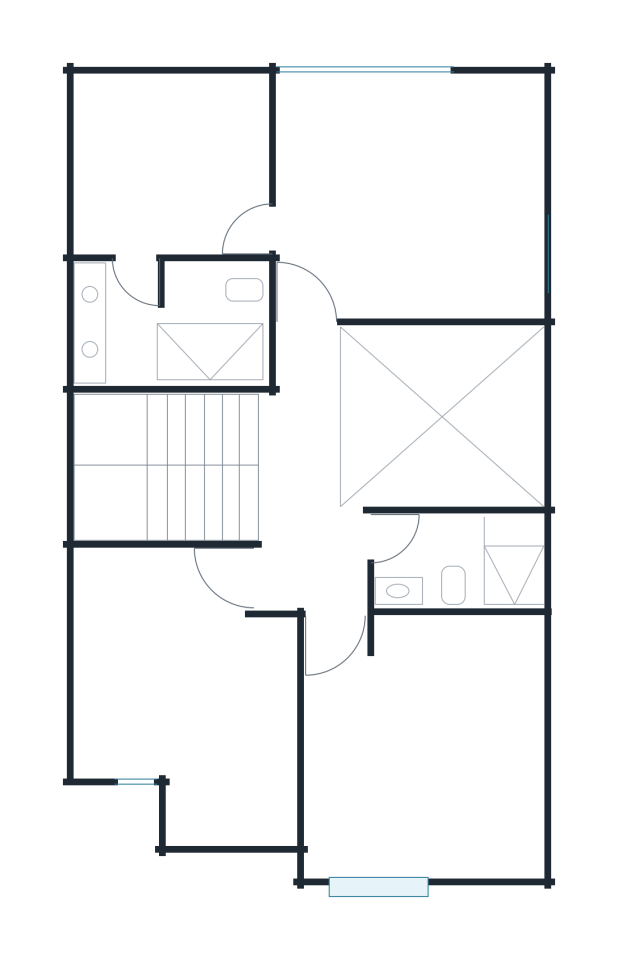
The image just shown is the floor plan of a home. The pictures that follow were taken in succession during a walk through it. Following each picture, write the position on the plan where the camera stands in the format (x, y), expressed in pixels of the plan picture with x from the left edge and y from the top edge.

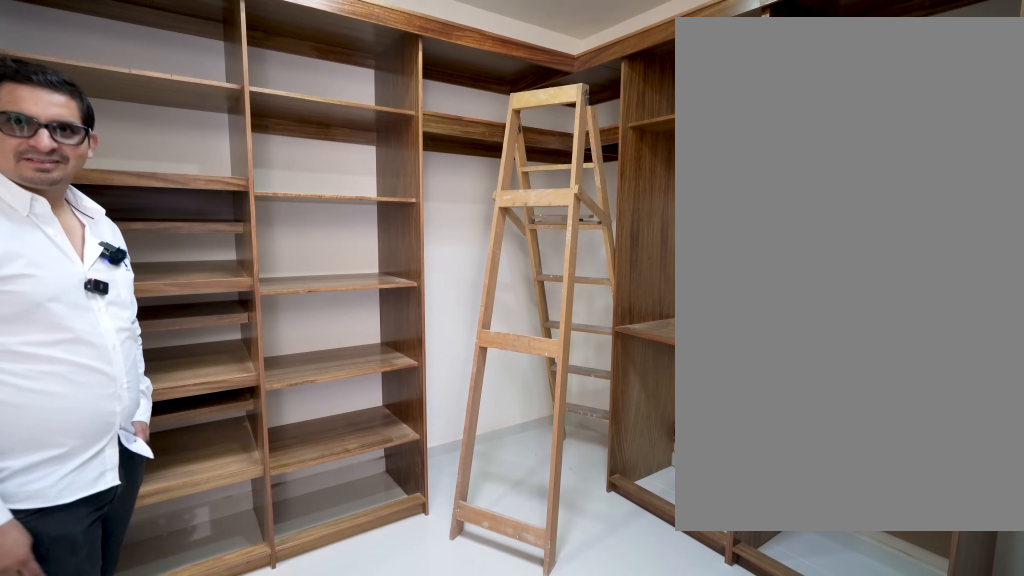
(168, 225)
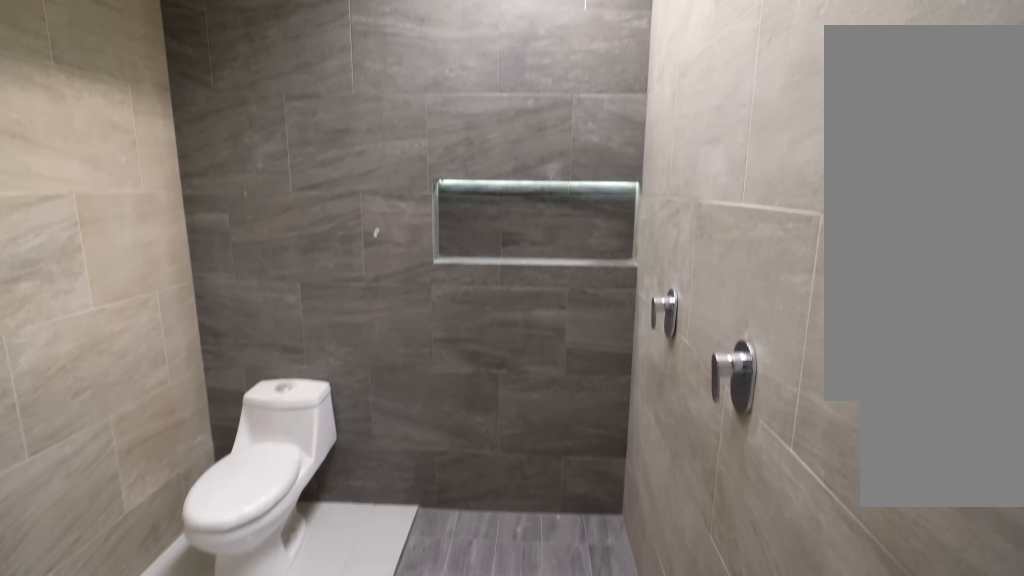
(136, 232)
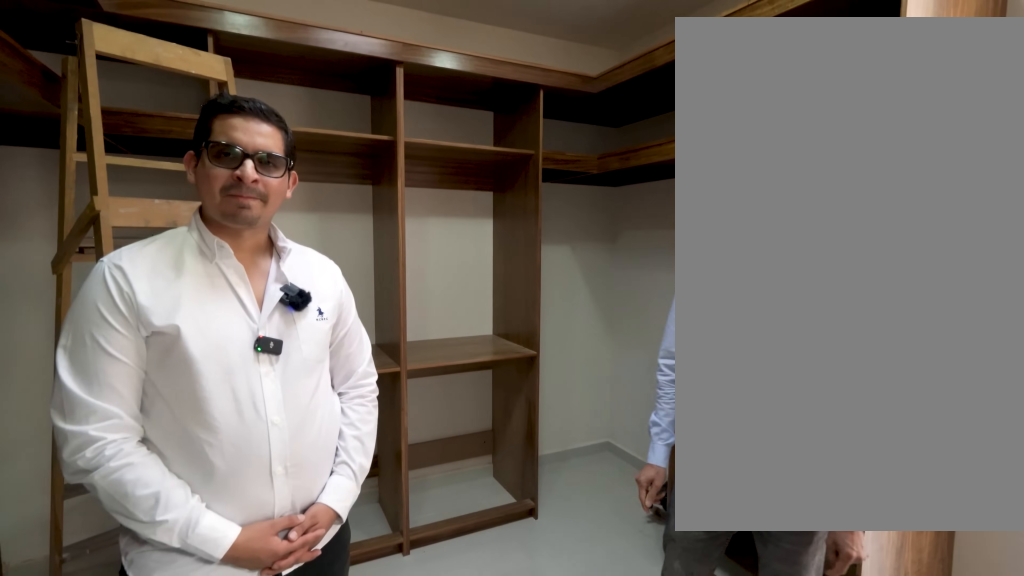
(137, 232)
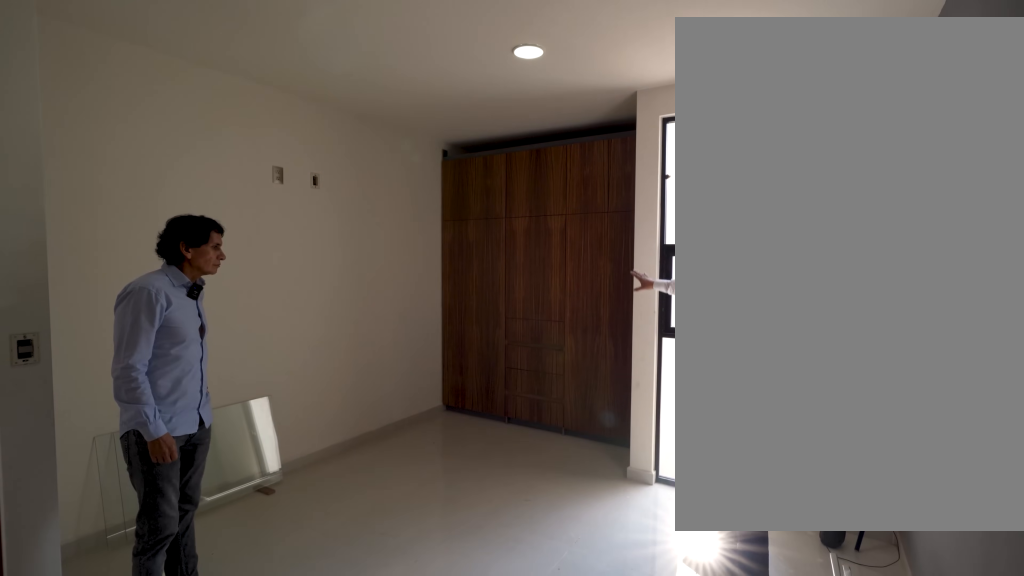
(113, 576)
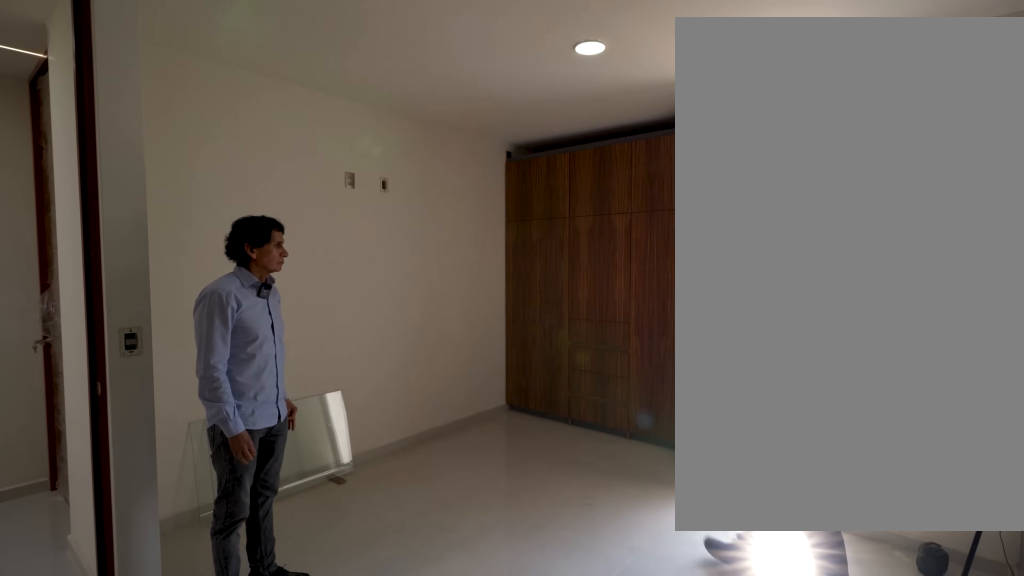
(112, 577)
